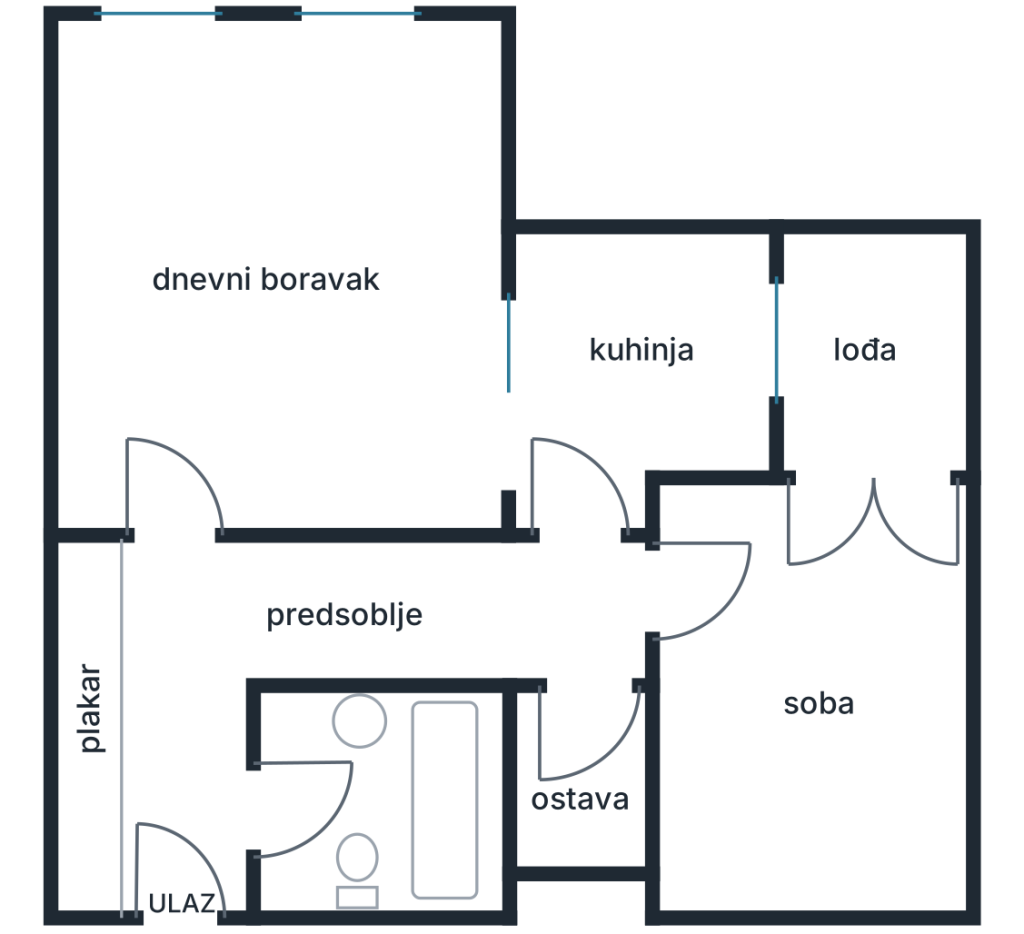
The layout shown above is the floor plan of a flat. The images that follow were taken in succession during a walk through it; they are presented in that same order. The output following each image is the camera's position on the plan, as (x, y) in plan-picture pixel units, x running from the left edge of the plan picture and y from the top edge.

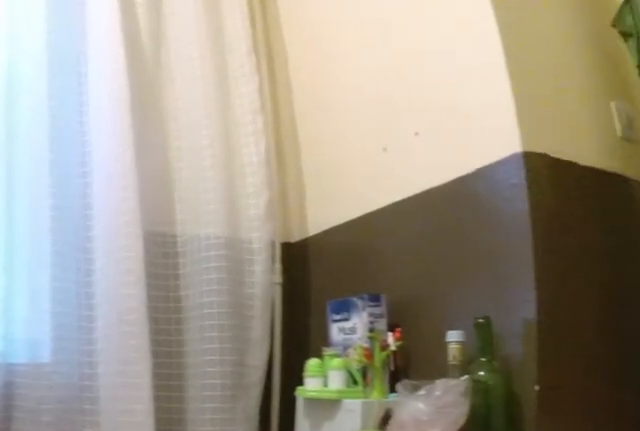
(535, 393)
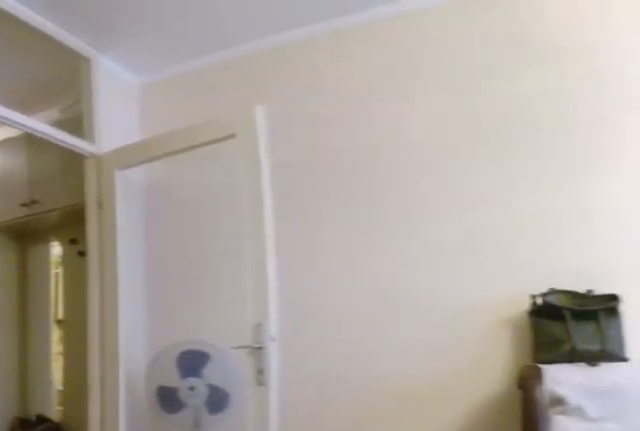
(484, 377)
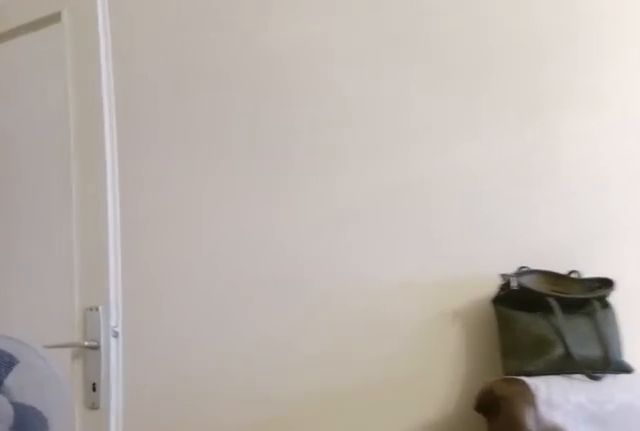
(306, 404)
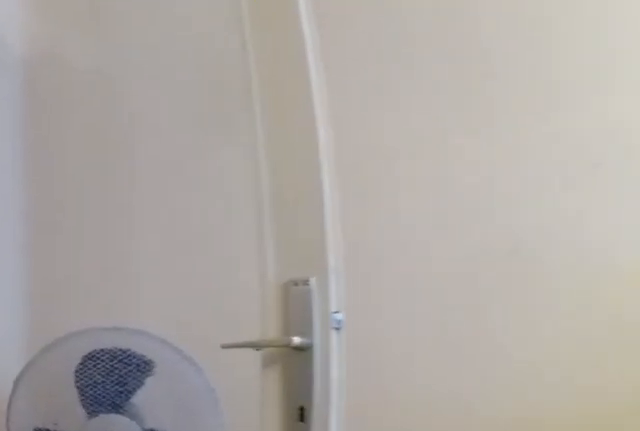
(240, 421)
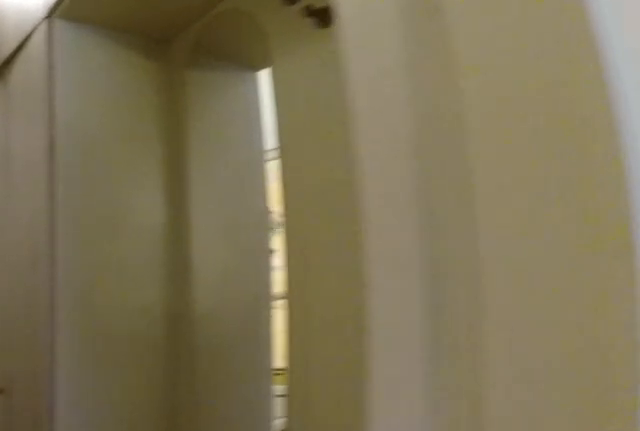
(178, 481)
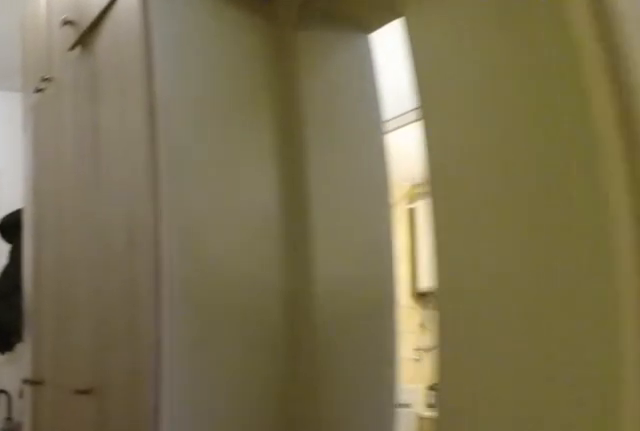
(175, 493)
